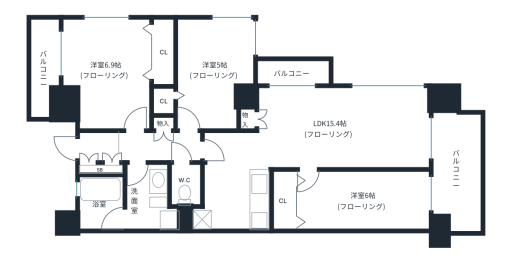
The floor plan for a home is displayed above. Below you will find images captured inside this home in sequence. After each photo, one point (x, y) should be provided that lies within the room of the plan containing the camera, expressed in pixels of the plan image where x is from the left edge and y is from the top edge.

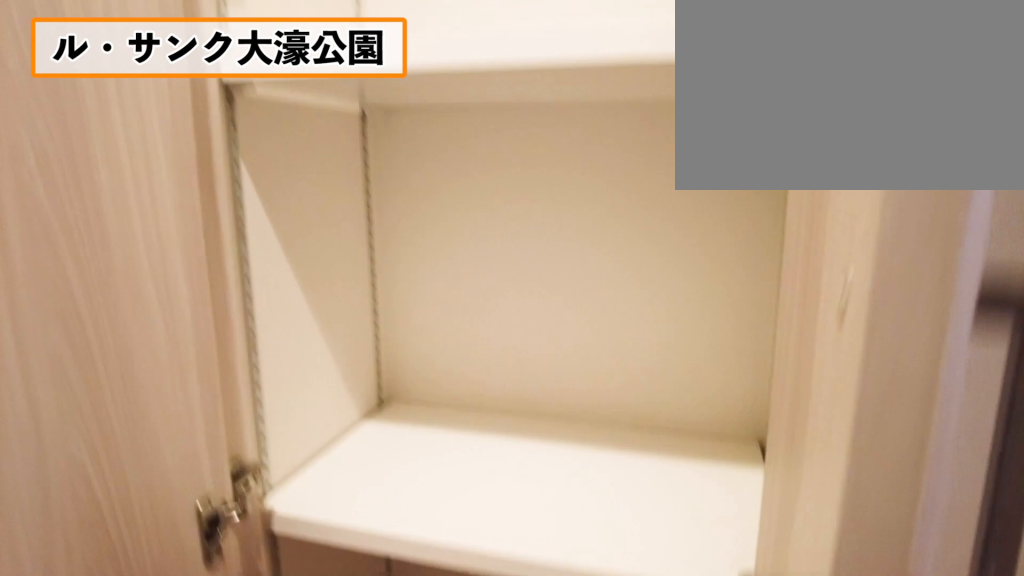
(163, 143)
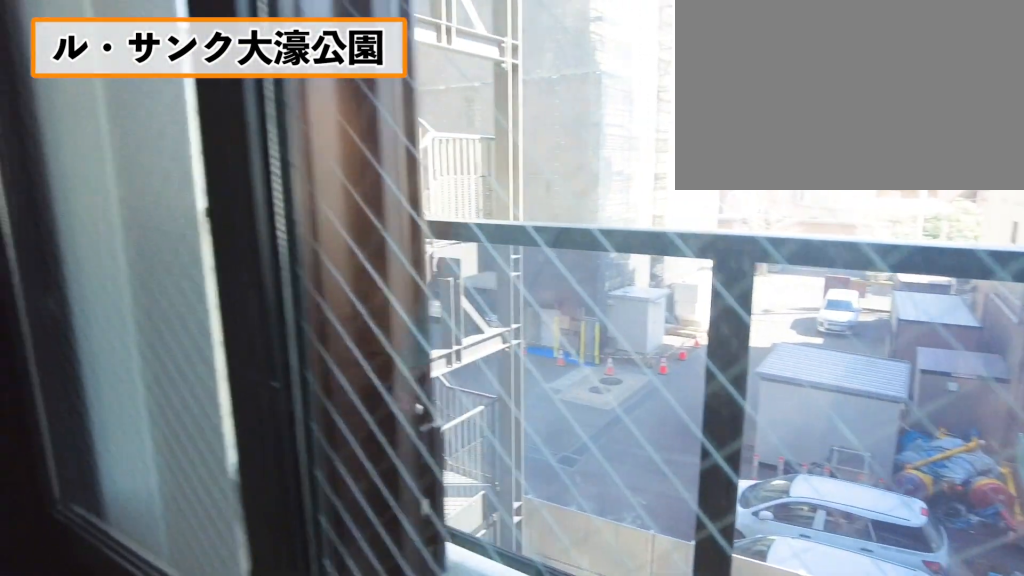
(106, 69)
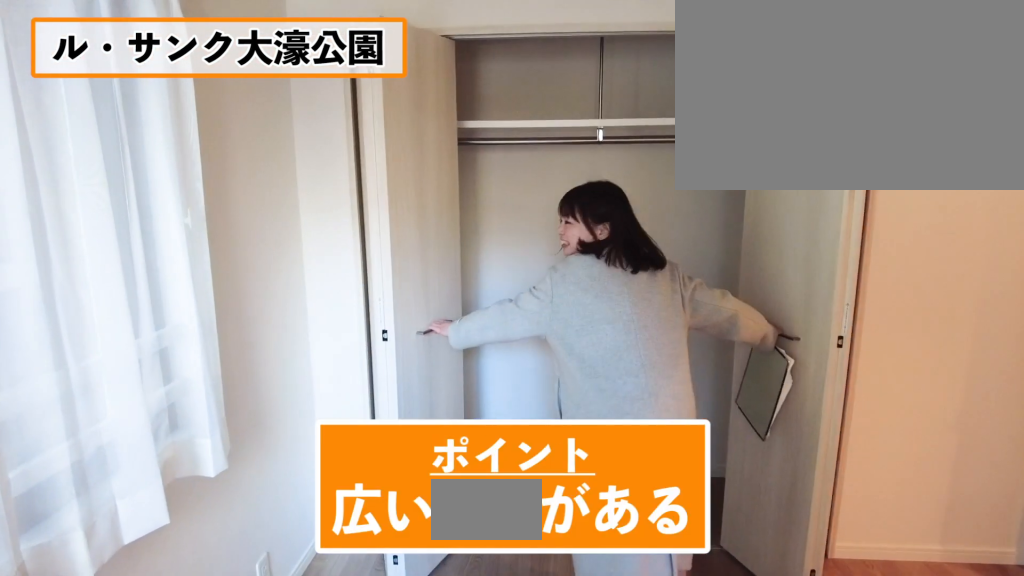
(106, 69)
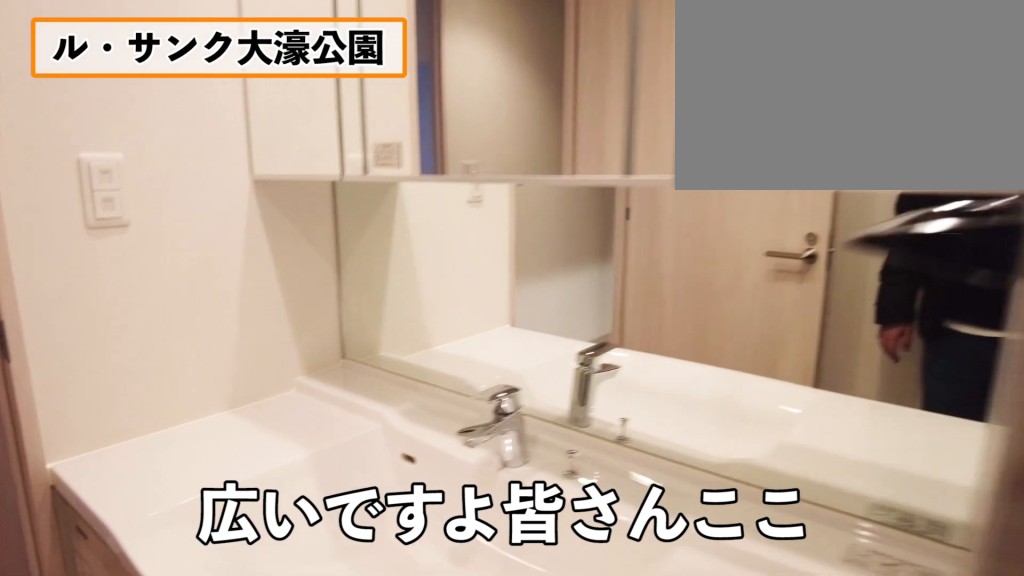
(142, 188)
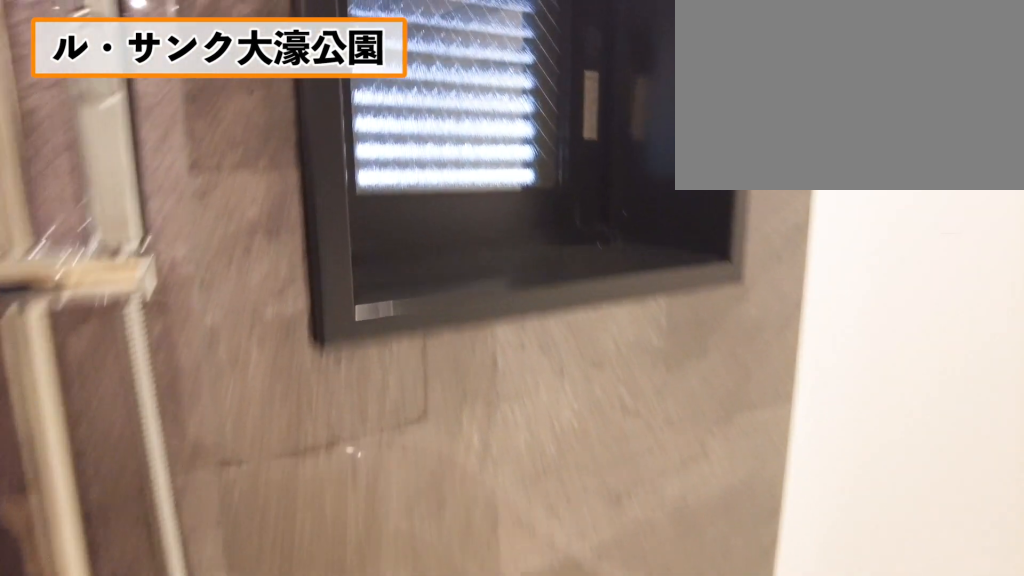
(109, 206)
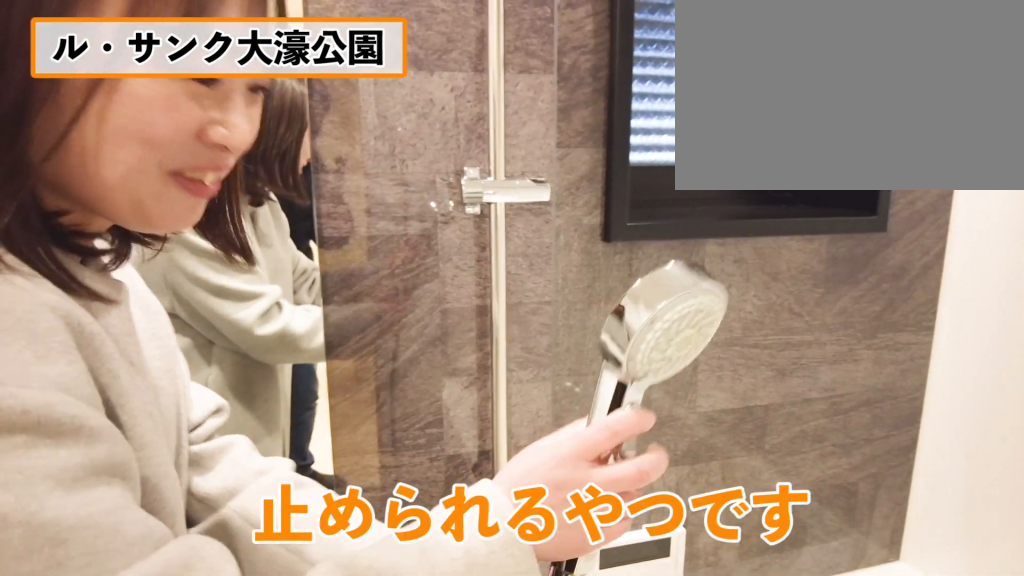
(109, 206)
